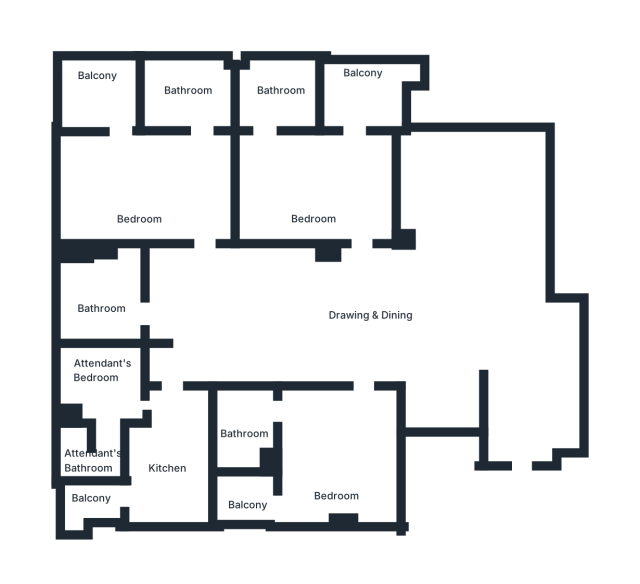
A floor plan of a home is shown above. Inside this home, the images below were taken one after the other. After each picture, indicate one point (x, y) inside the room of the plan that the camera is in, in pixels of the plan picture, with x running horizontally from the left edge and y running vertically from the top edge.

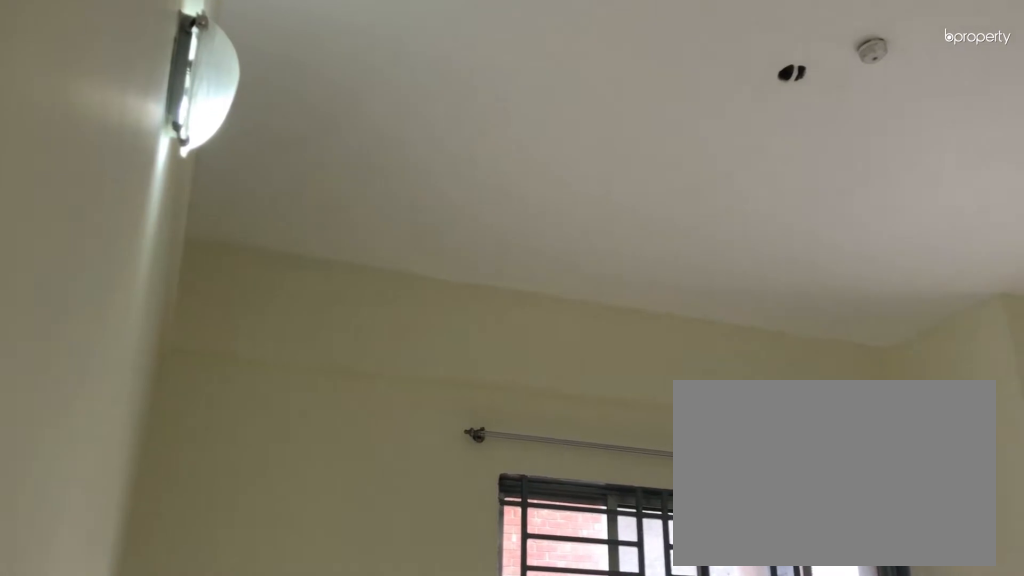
(146, 202)
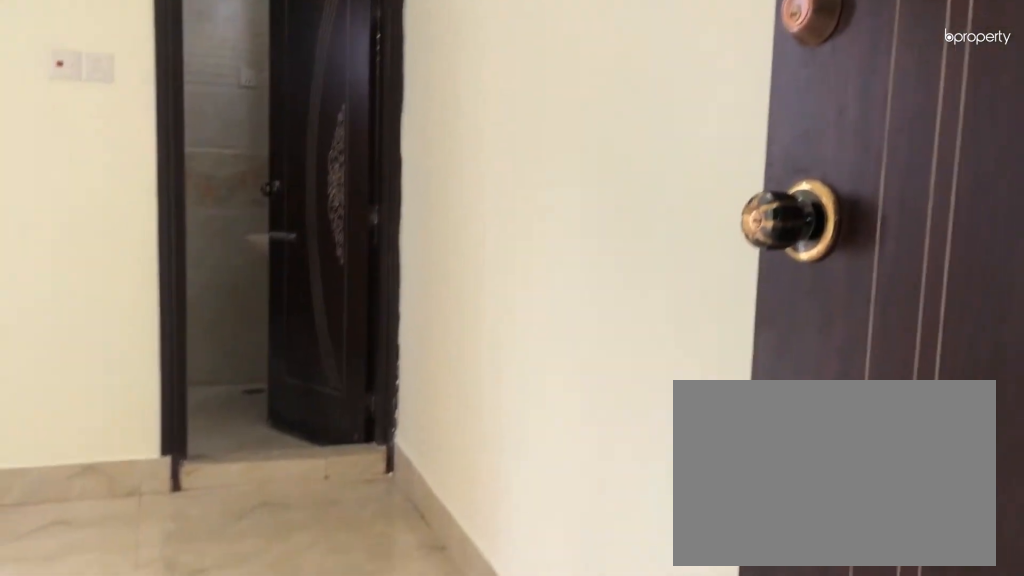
(146, 202)
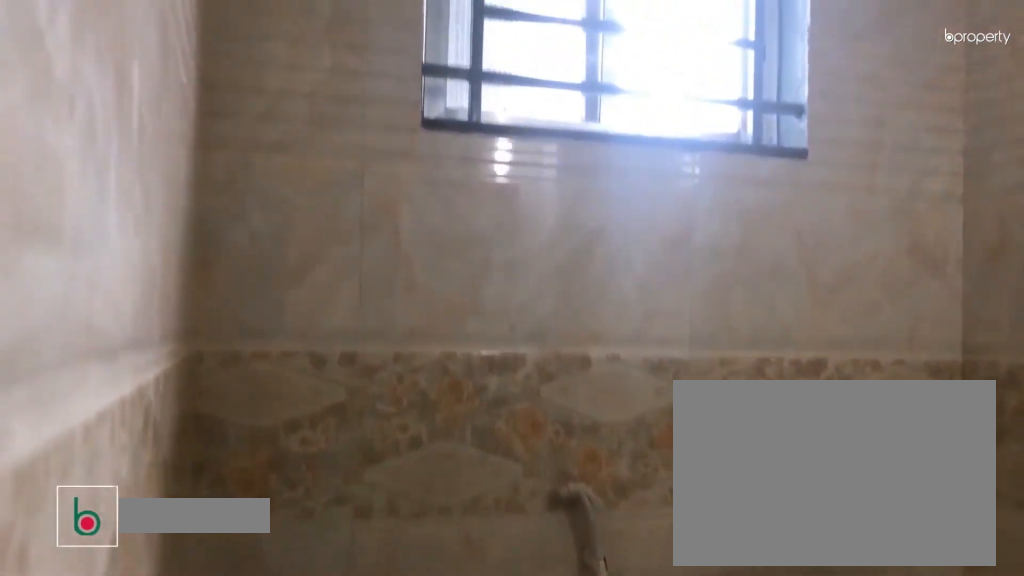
(183, 98)
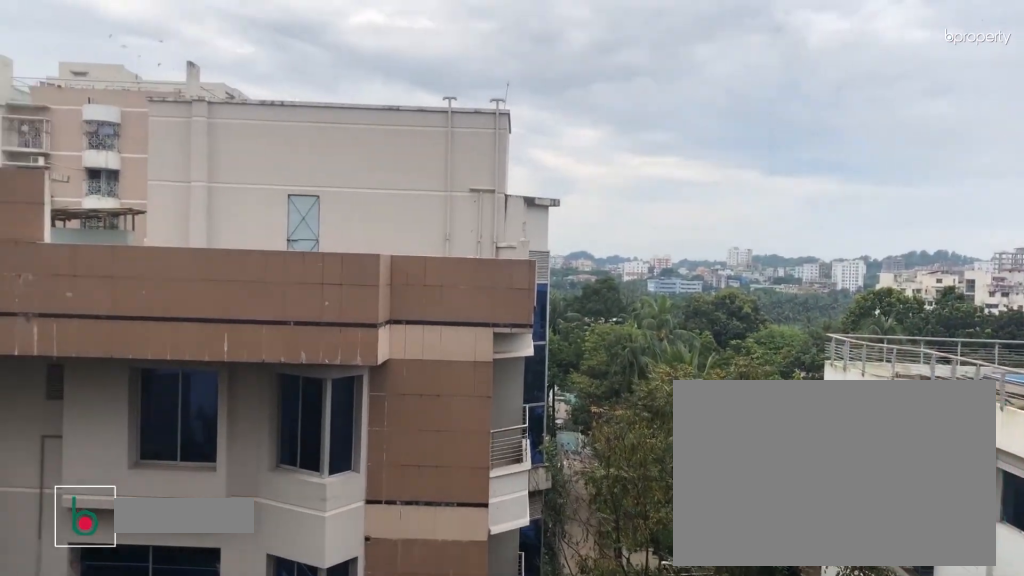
(97, 92)
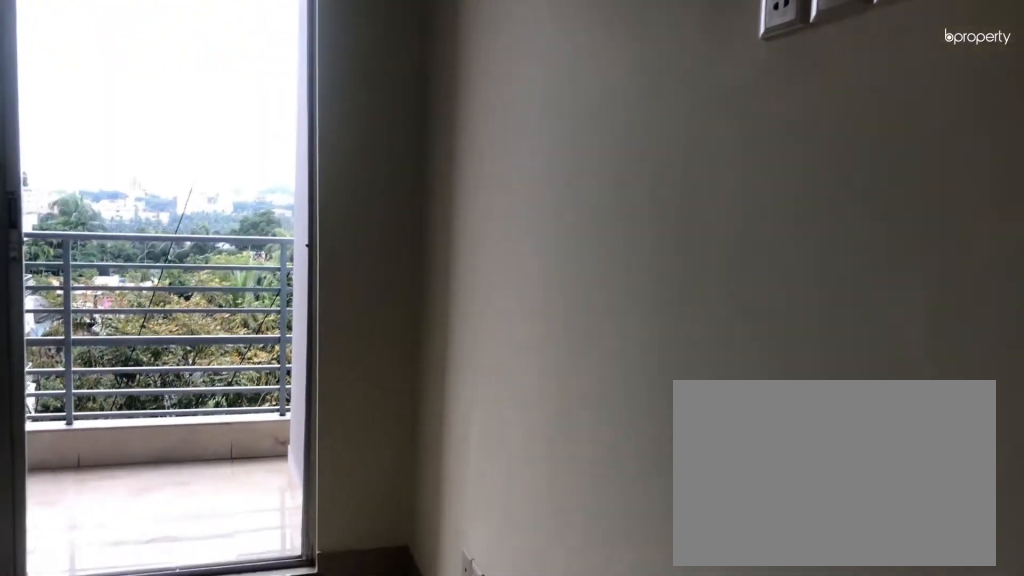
(317, 198)
